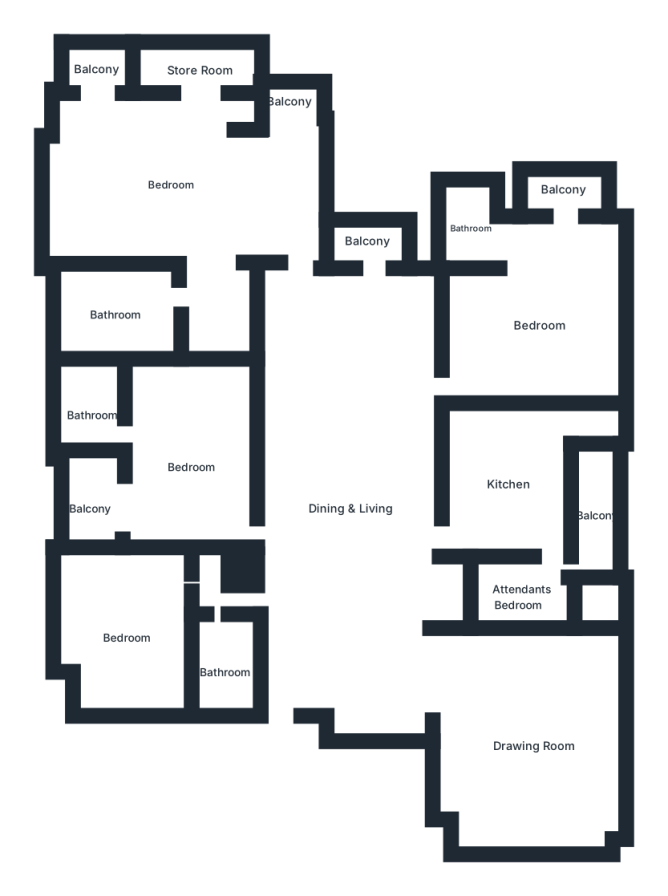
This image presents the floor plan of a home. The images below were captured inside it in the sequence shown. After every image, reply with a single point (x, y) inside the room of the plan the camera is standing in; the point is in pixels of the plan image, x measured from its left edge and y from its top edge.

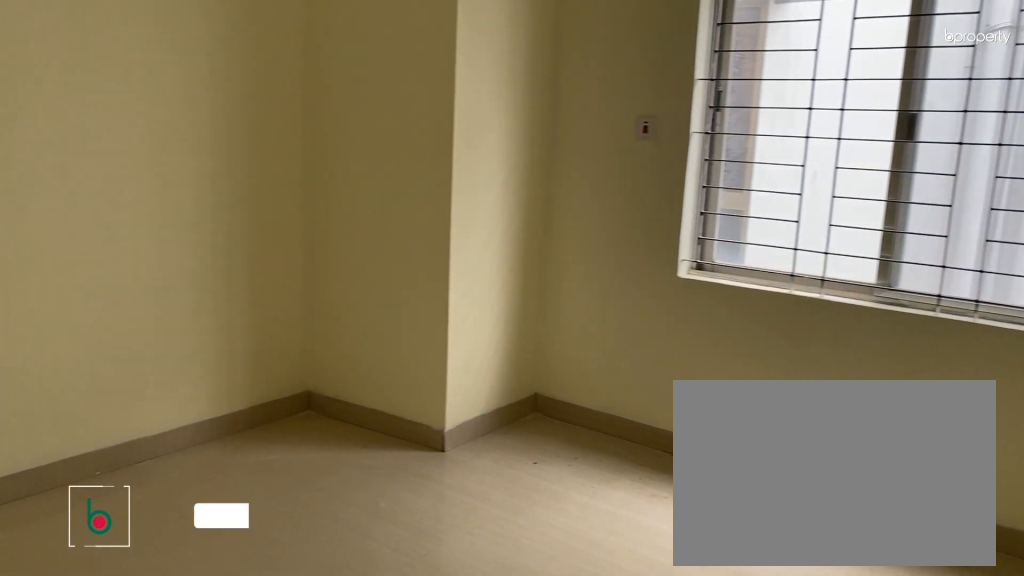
(129, 638)
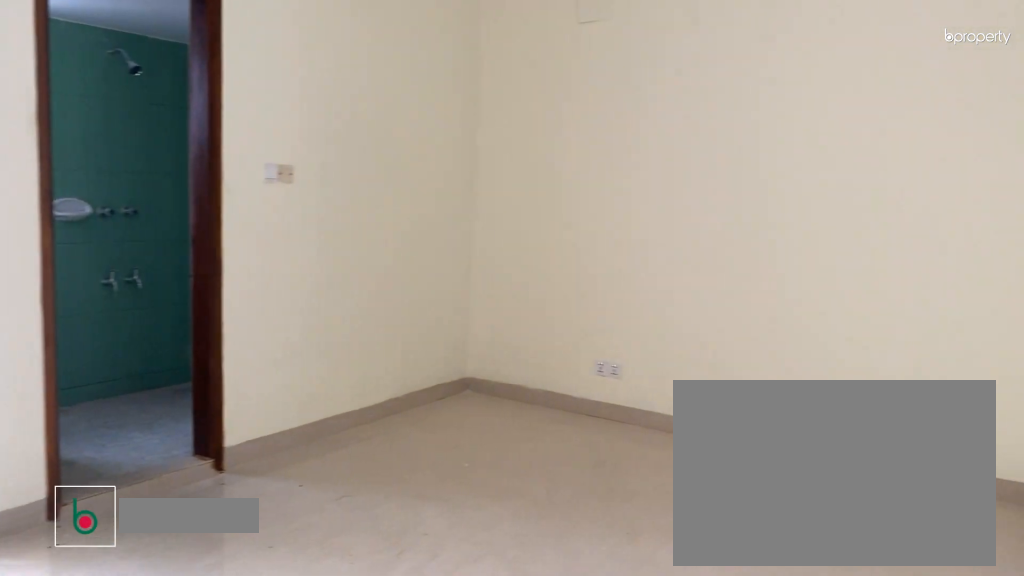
(192, 466)
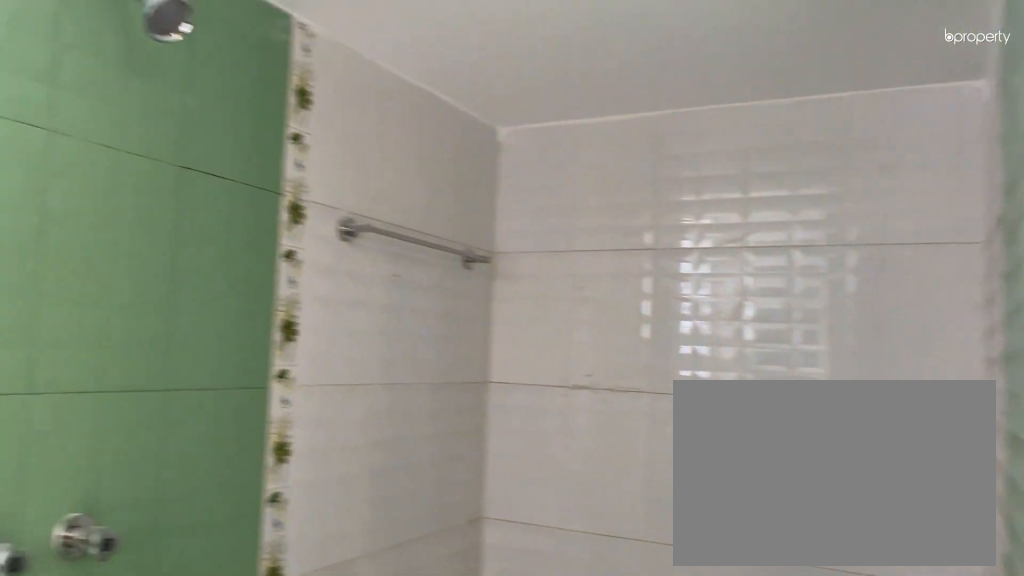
(91, 414)
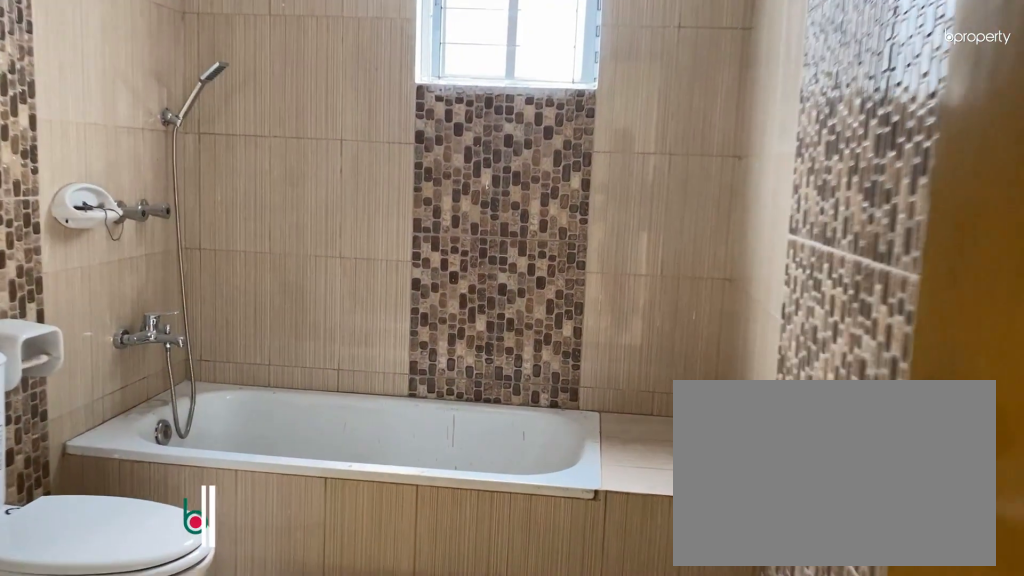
(118, 314)
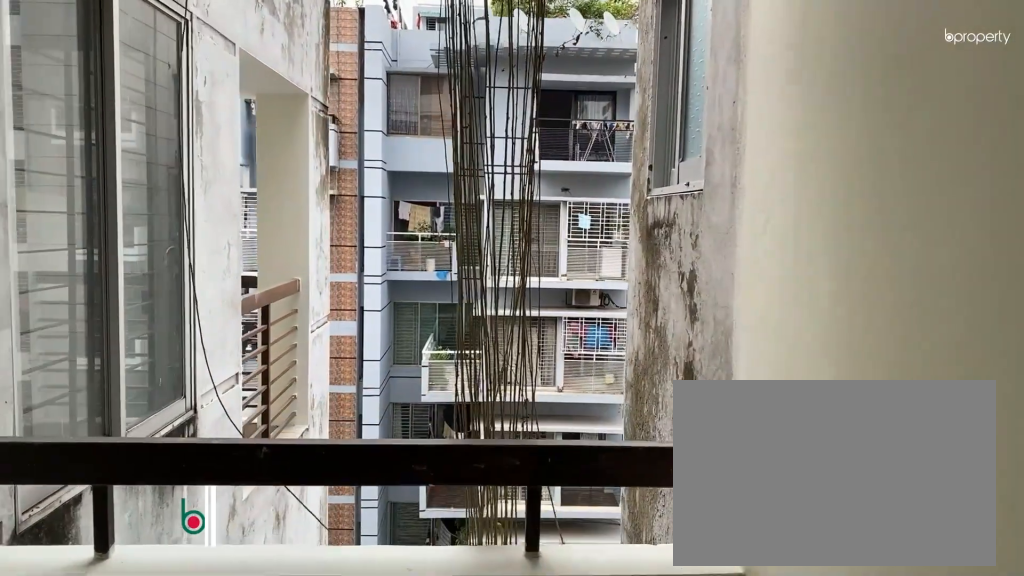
(368, 242)
